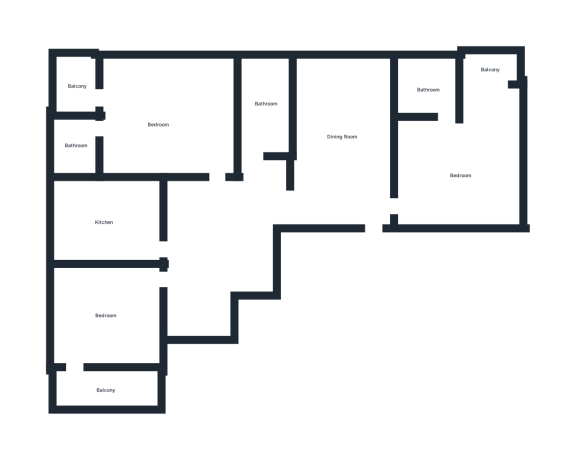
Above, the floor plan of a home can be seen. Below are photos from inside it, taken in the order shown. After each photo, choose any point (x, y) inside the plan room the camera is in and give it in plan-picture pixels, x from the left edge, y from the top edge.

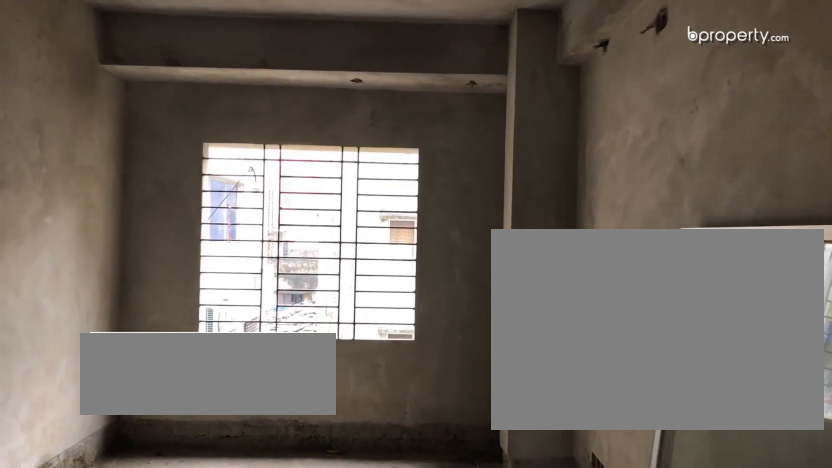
(345, 136)
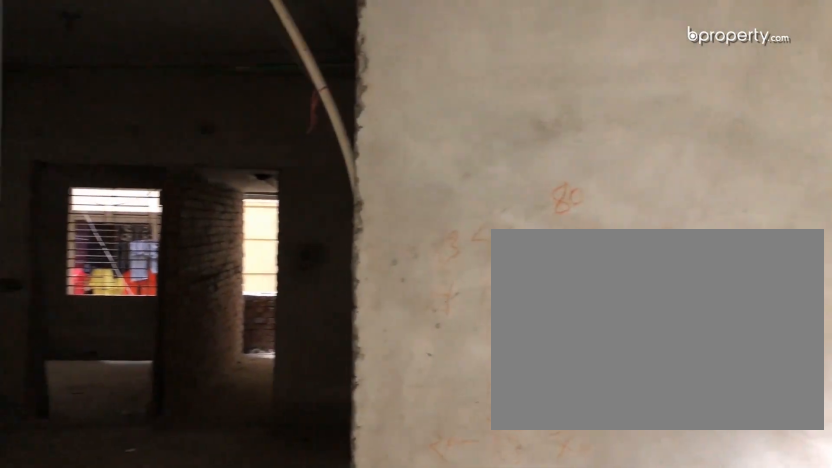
(345, 136)
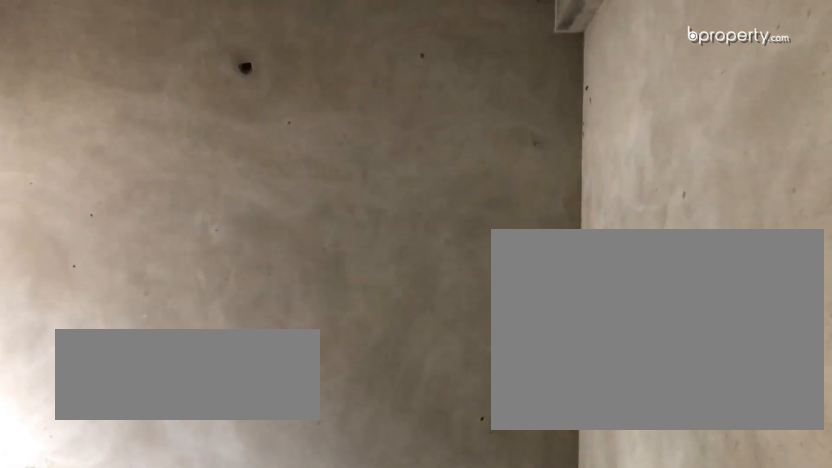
(452, 170)
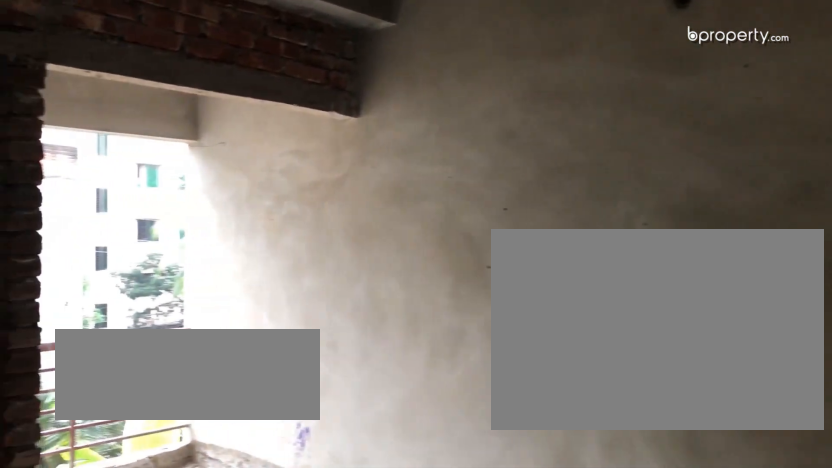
(452, 170)
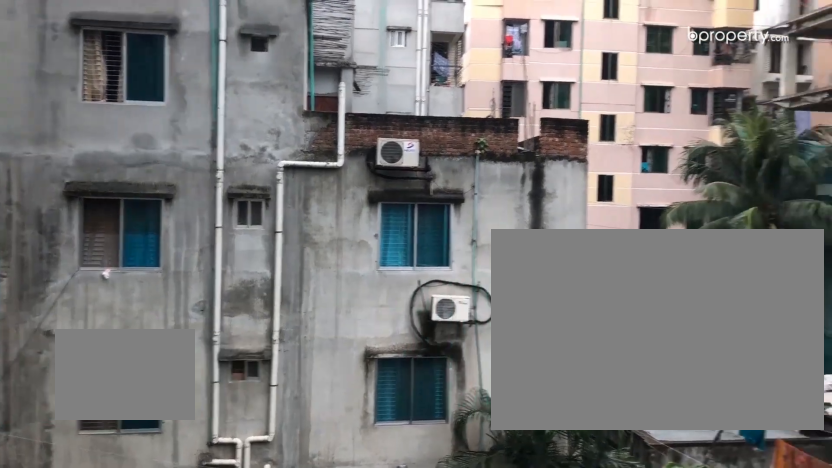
(488, 77)
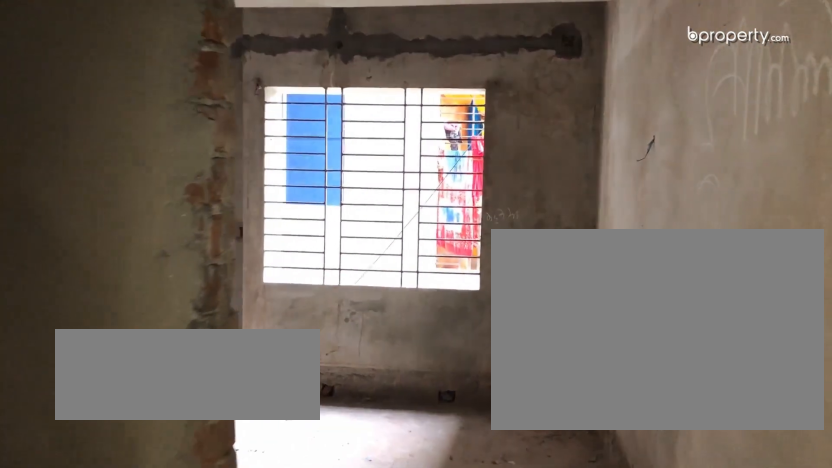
(216, 185)
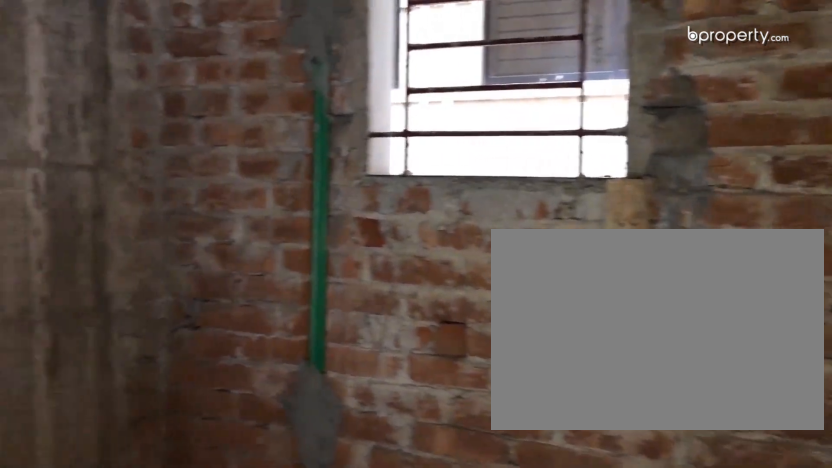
(73, 146)
